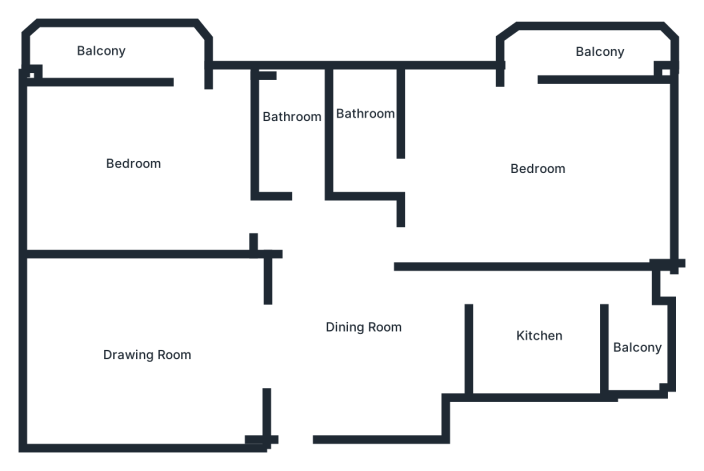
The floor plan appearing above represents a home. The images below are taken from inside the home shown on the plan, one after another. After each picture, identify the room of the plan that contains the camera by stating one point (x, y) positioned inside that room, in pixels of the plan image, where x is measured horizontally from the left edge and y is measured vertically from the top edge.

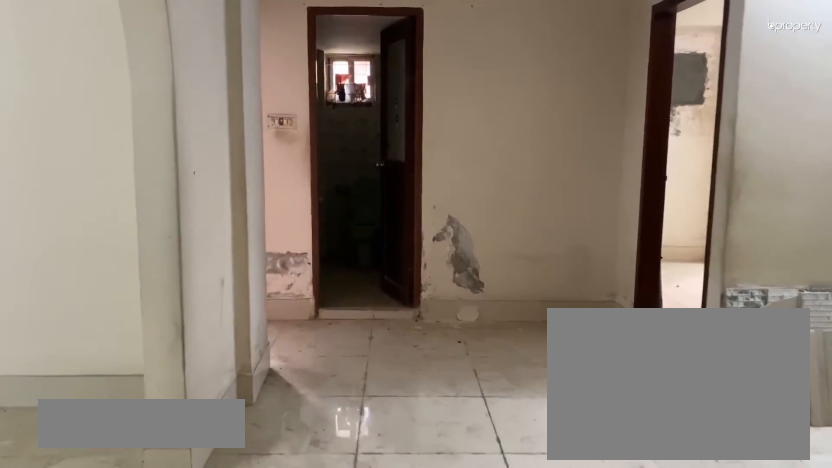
(357, 317)
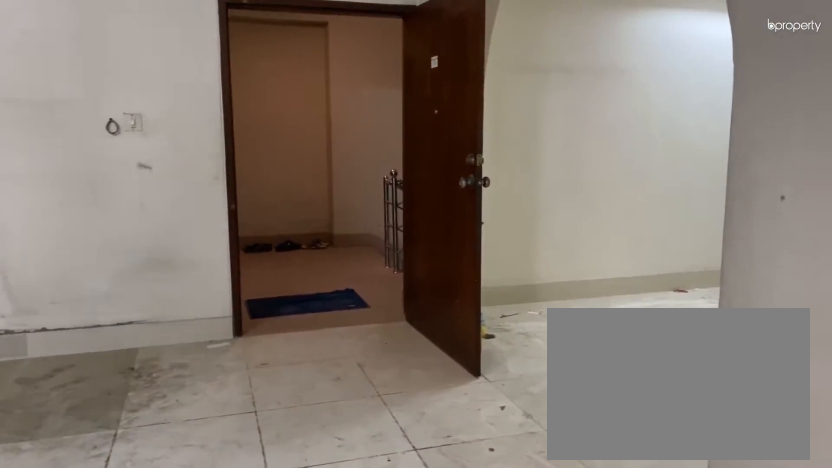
(357, 317)
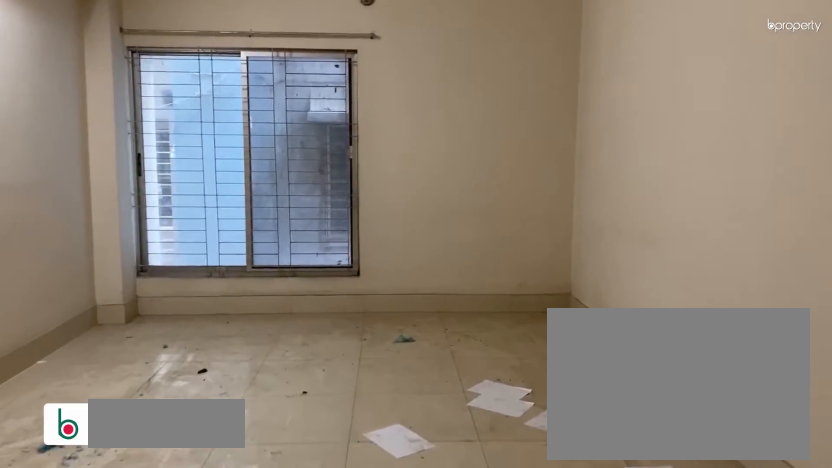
(139, 345)
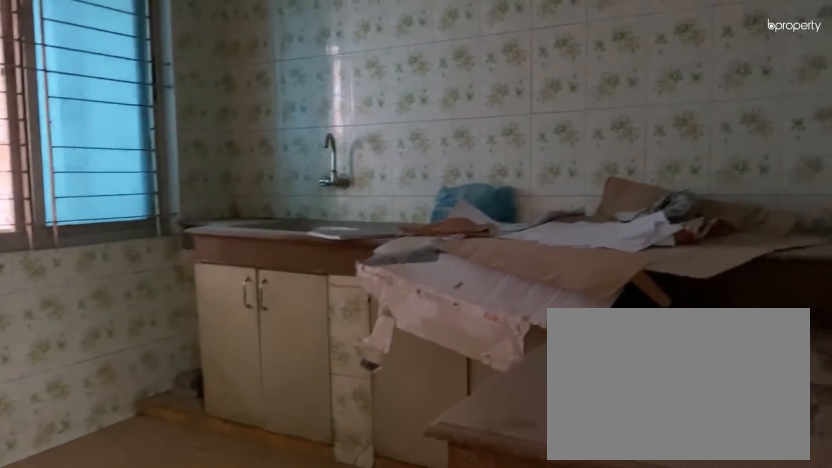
(533, 334)
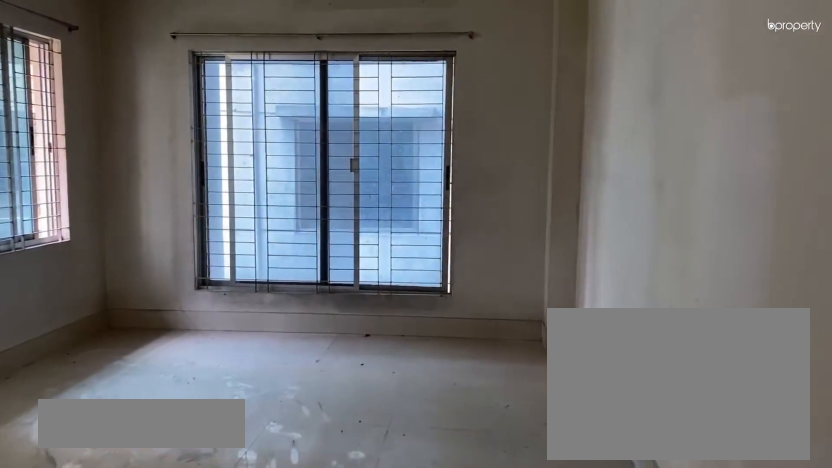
(538, 160)
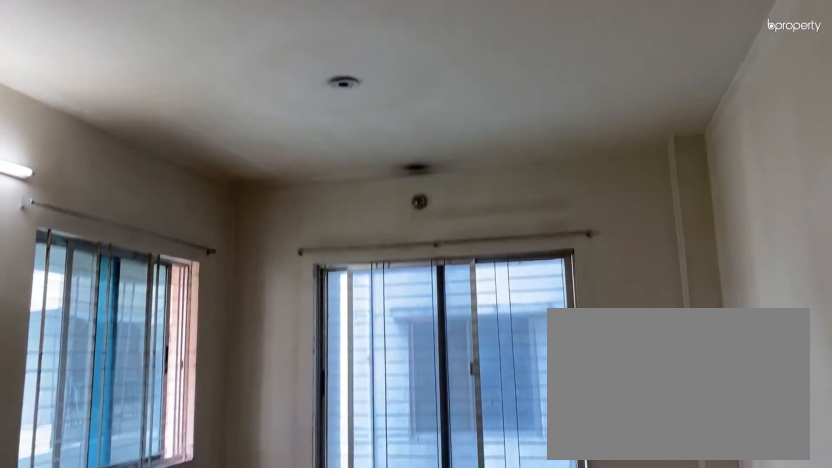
(538, 159)
